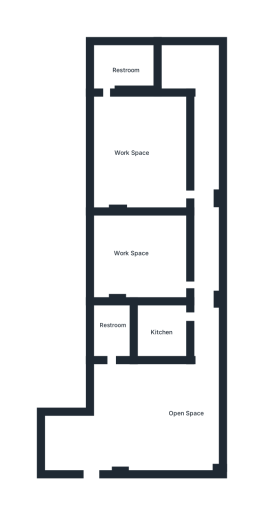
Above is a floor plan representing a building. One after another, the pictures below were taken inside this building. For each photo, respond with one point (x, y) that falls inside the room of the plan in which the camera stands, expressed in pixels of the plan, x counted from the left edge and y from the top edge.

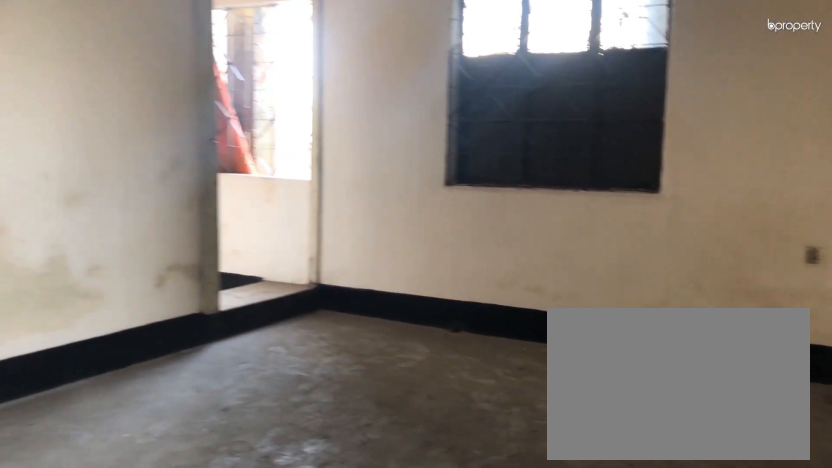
(90, 471)
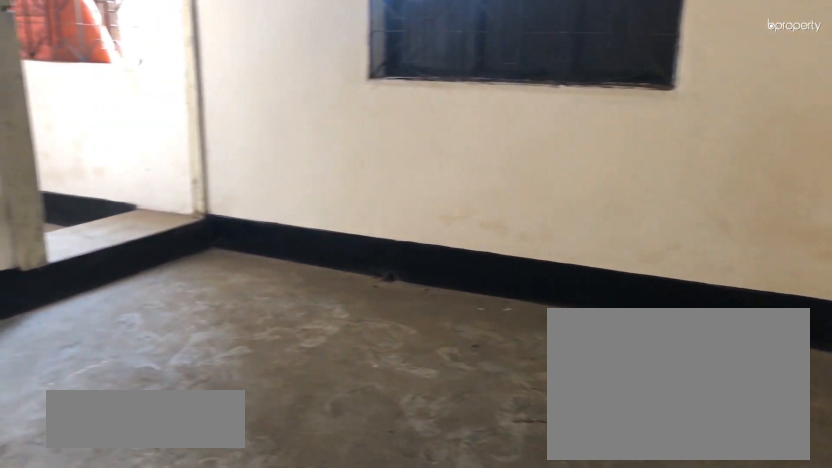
(177, 411)
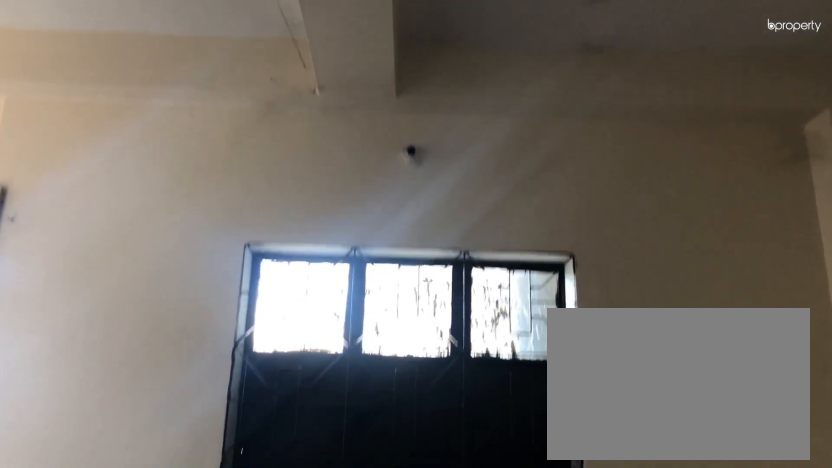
(177, 411)
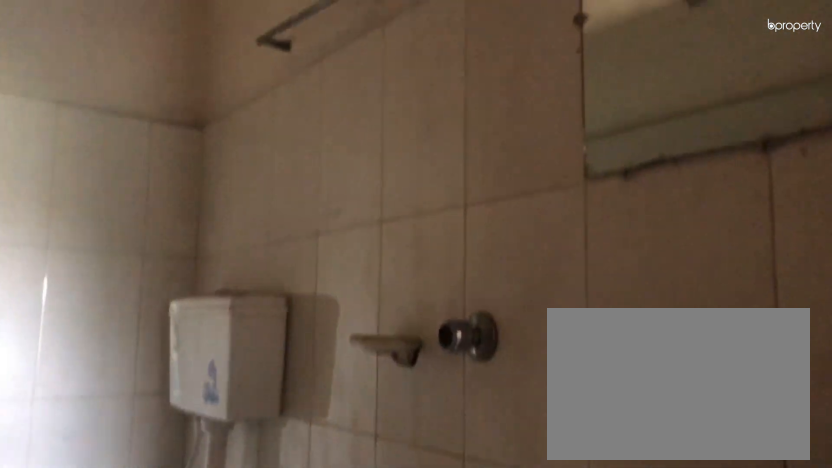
(115, 333)
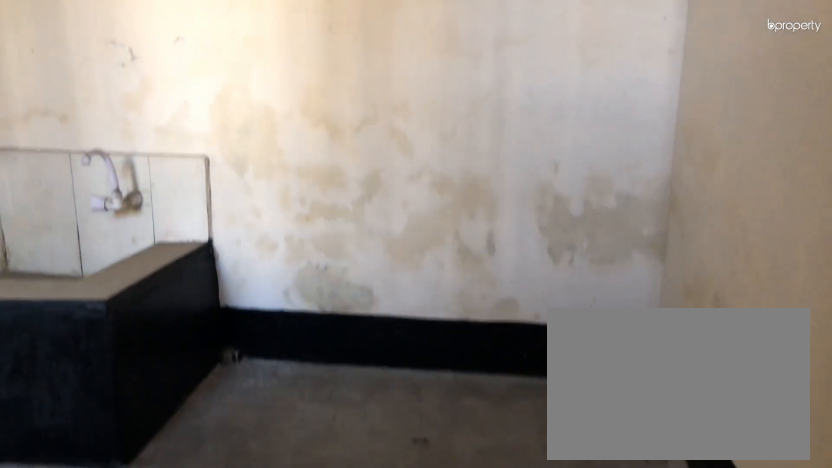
(161, 329)
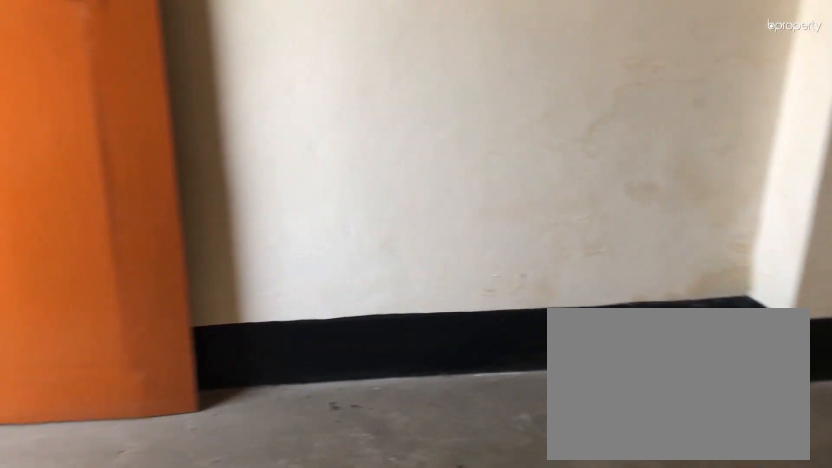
(129, 259)
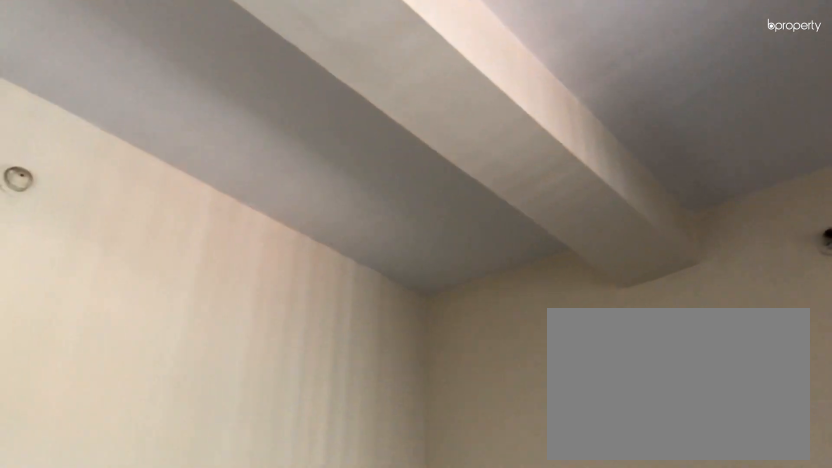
(129, 259)
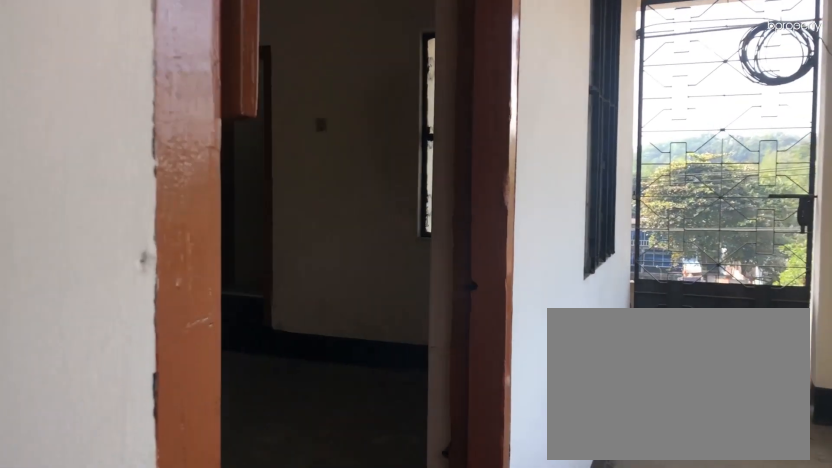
(198, 192)
